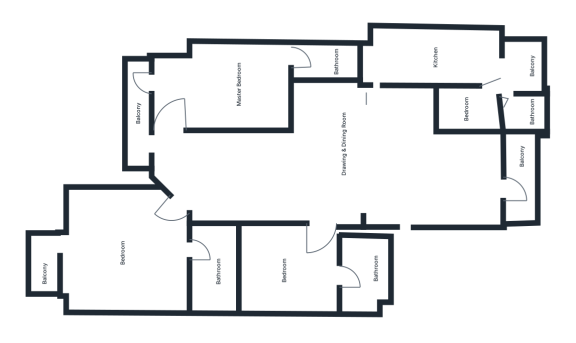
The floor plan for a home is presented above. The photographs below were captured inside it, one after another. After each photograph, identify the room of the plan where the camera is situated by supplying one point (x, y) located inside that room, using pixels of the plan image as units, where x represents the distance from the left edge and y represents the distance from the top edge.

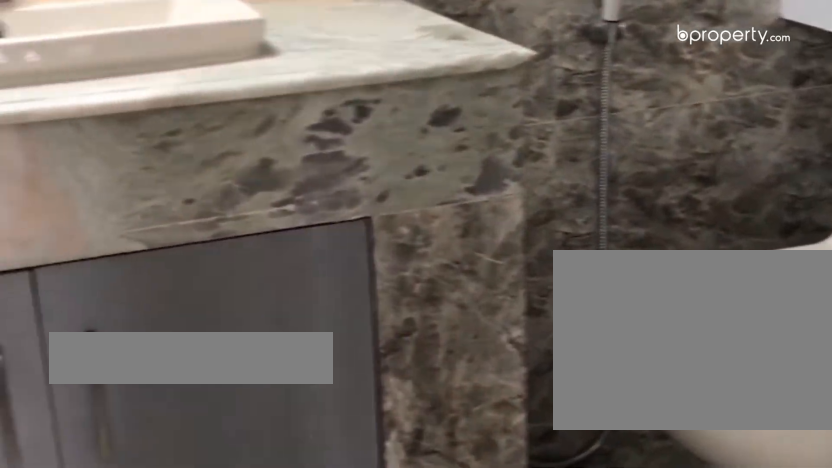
(211, 260)
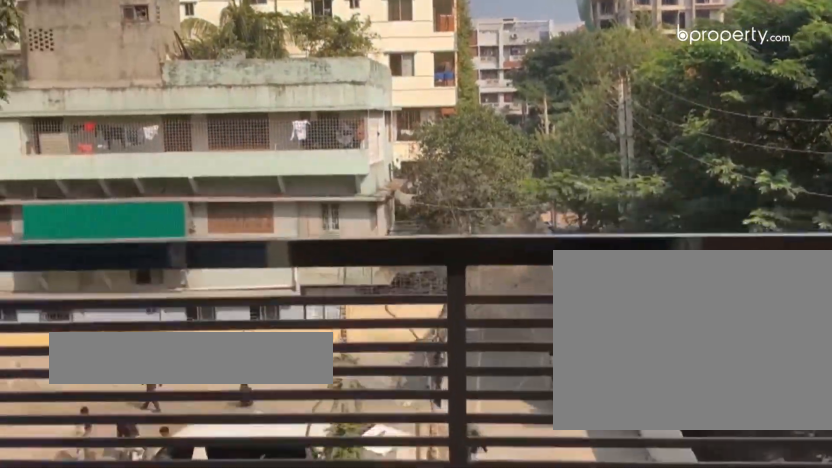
(43, 272)
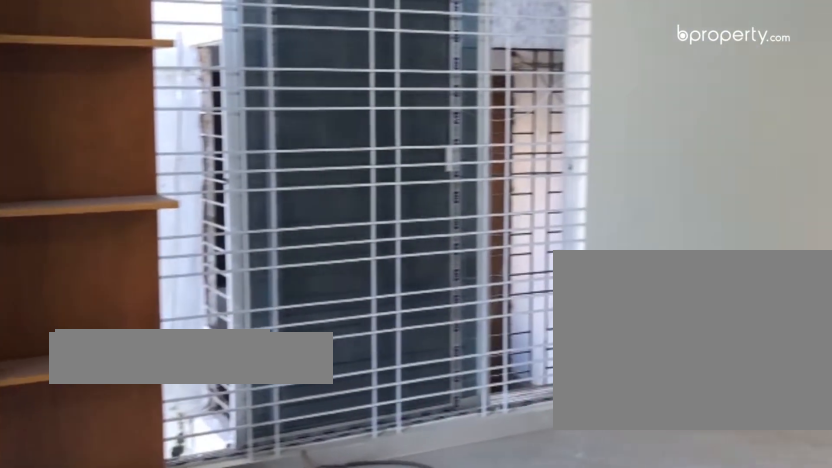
(231, 75)
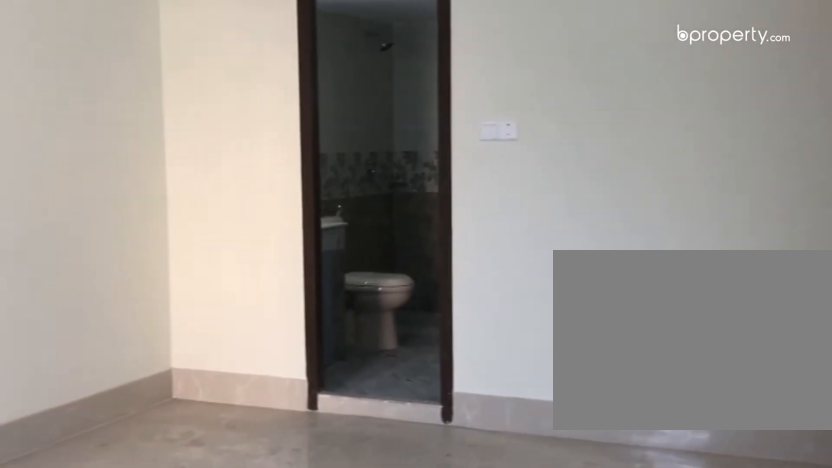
(231, 75)
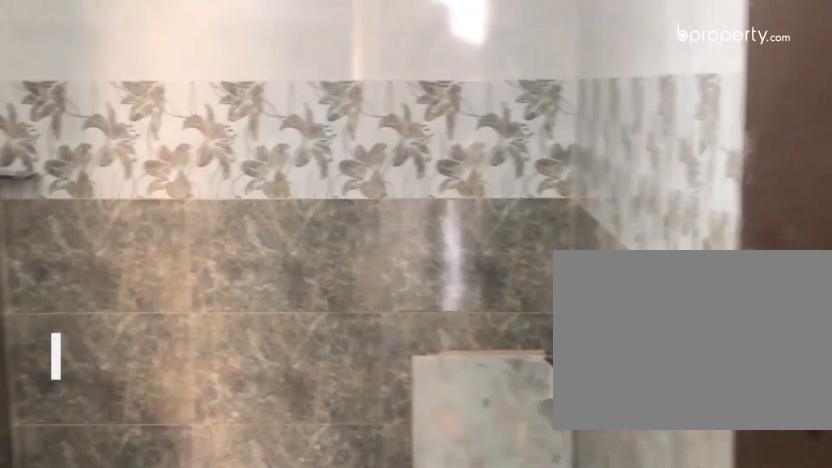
(332, 63)
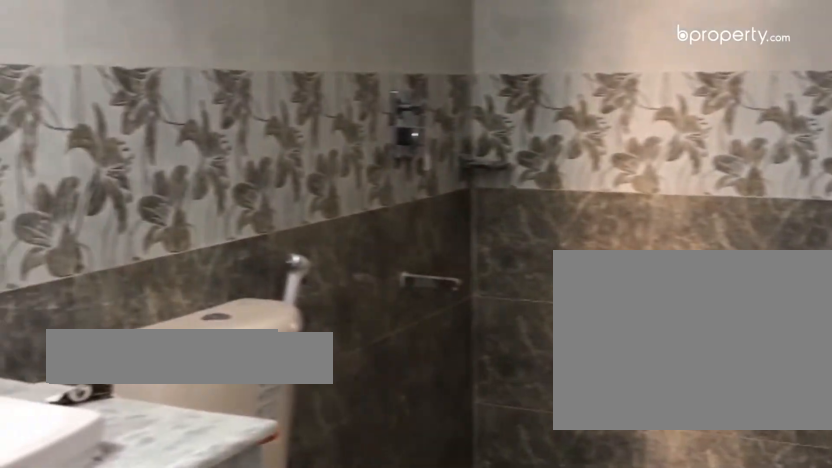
(332, 63)
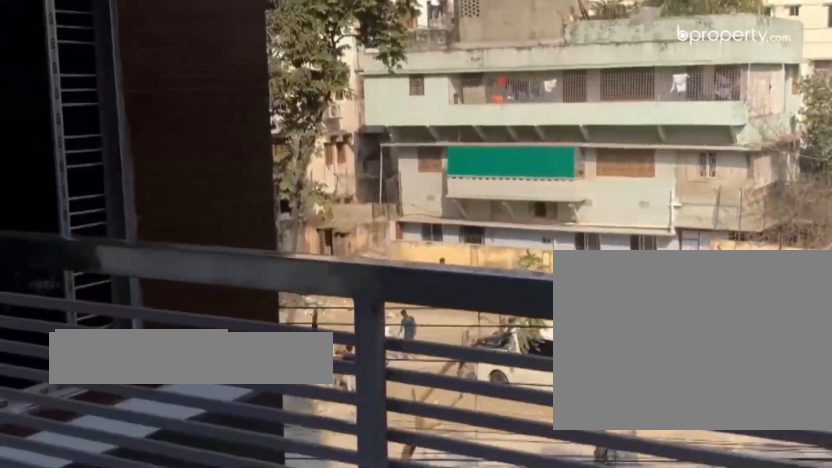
(131, 101)
